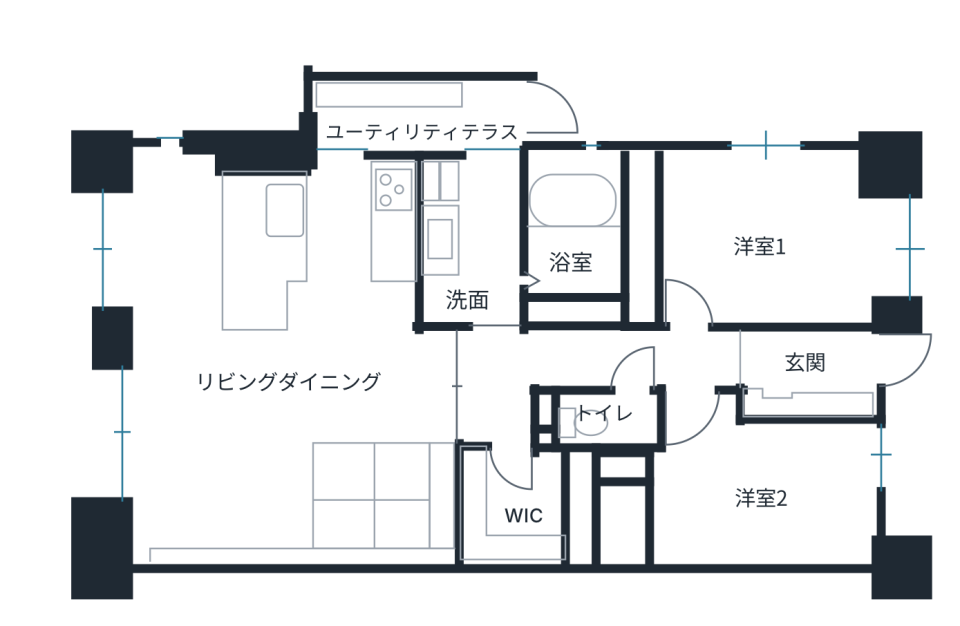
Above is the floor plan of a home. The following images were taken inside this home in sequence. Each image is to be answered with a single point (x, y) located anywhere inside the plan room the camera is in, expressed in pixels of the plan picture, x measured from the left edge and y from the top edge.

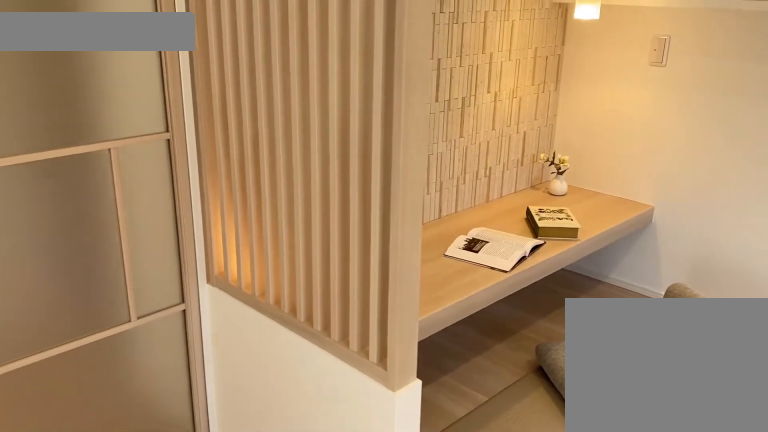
(382, 491)
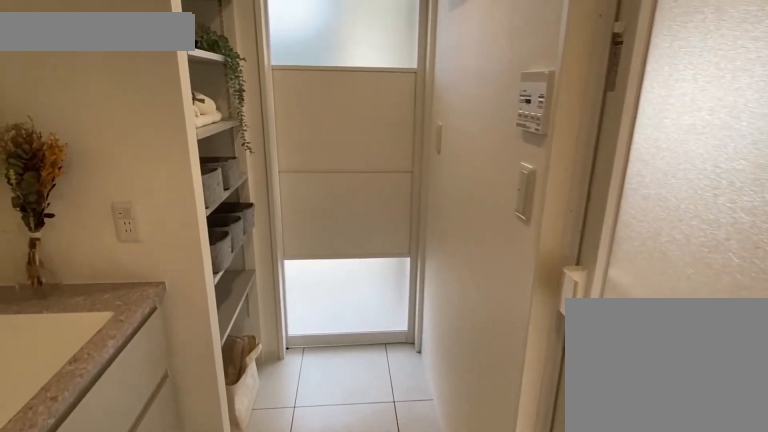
(464, 243)
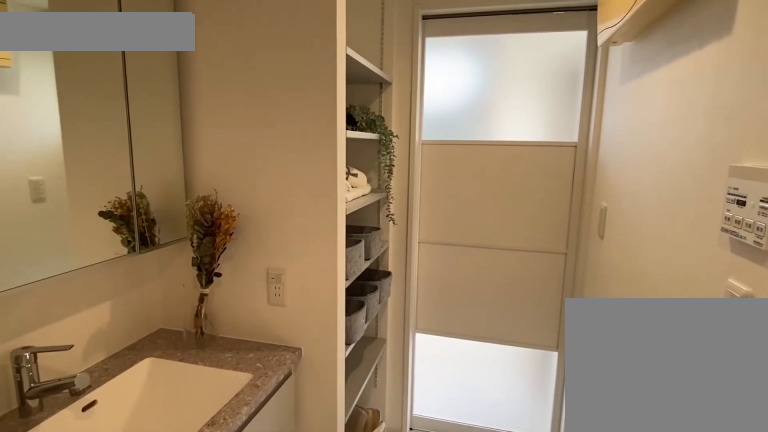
(464, 243)
